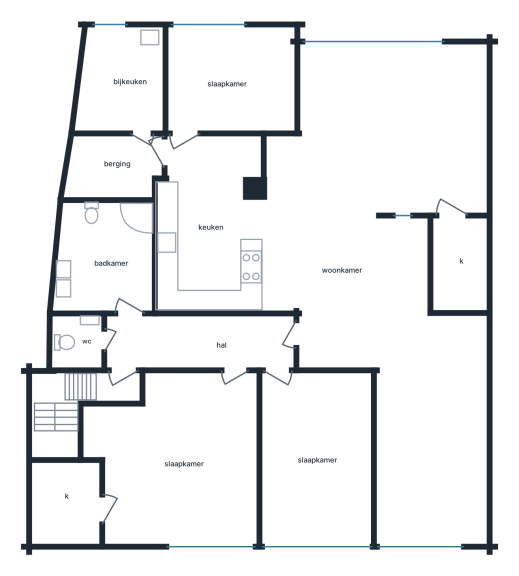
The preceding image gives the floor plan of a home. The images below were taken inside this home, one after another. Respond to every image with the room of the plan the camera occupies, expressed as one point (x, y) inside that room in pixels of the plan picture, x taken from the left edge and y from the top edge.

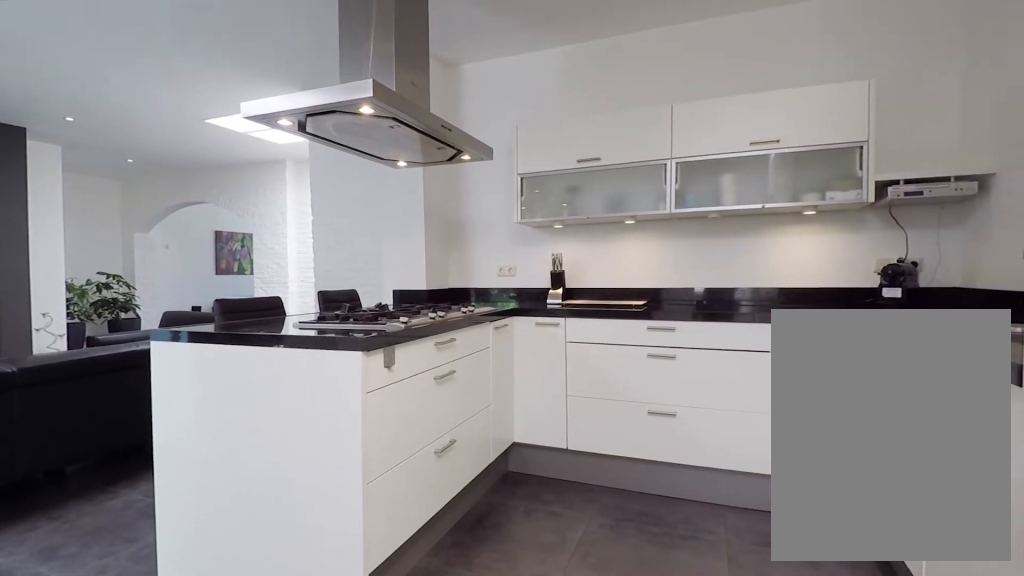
(209, 227)
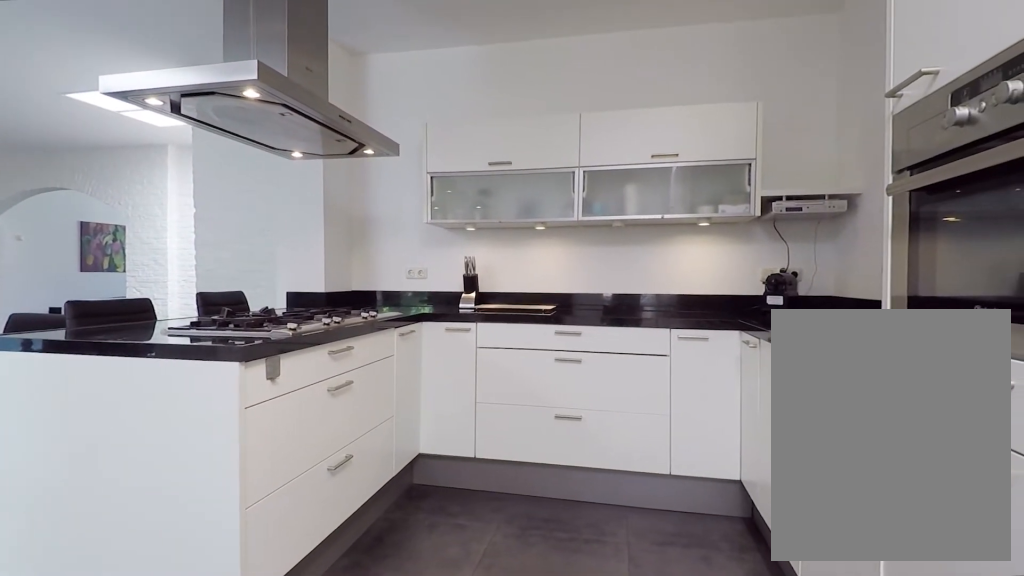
(209, 227)
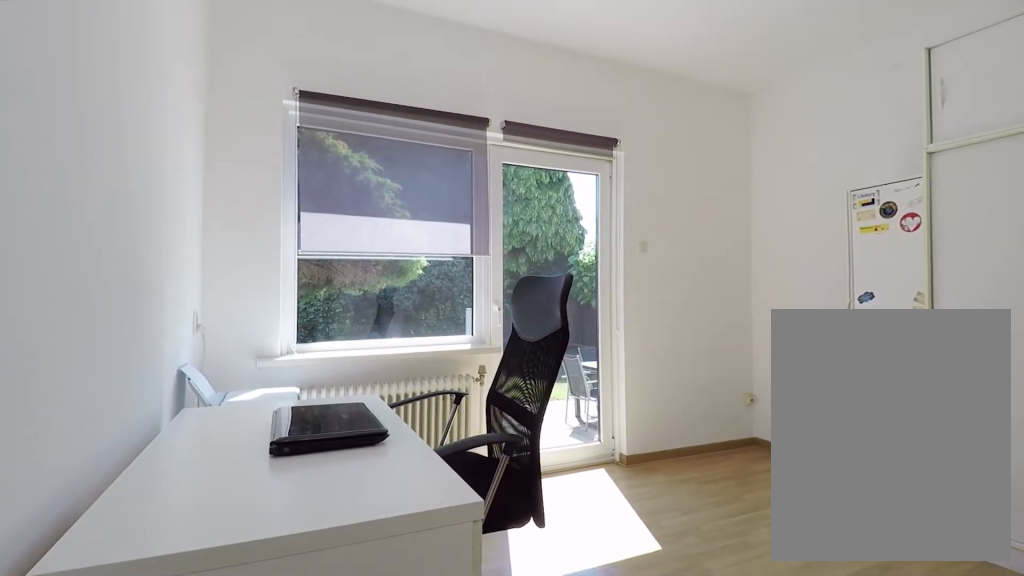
(231, 81)
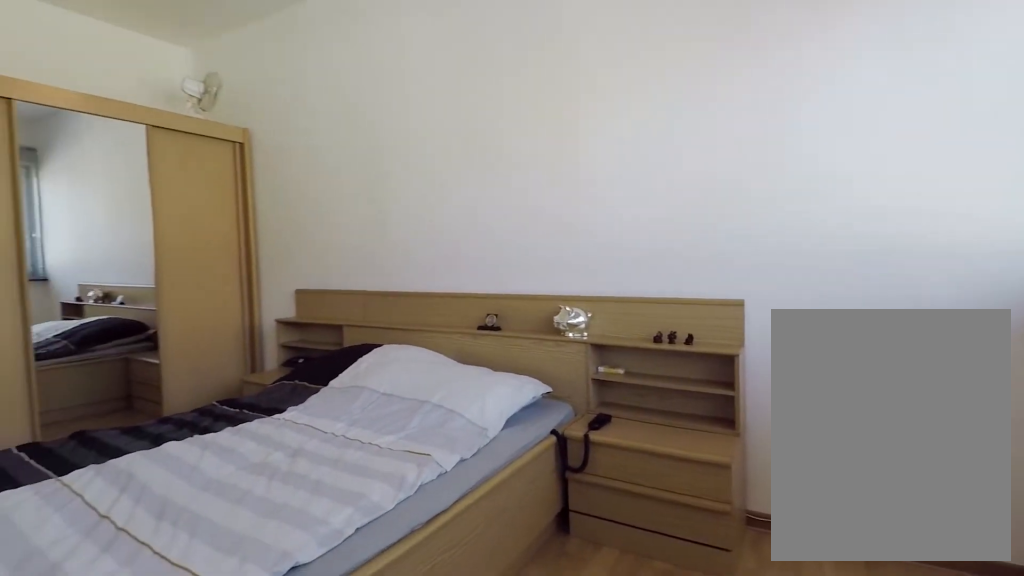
(316, 458)
